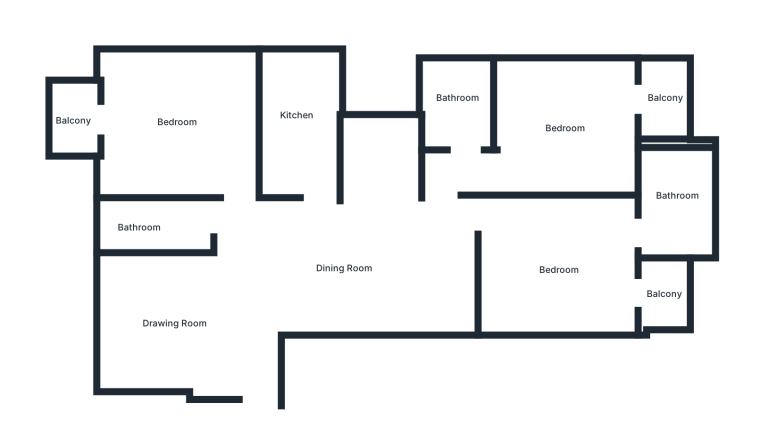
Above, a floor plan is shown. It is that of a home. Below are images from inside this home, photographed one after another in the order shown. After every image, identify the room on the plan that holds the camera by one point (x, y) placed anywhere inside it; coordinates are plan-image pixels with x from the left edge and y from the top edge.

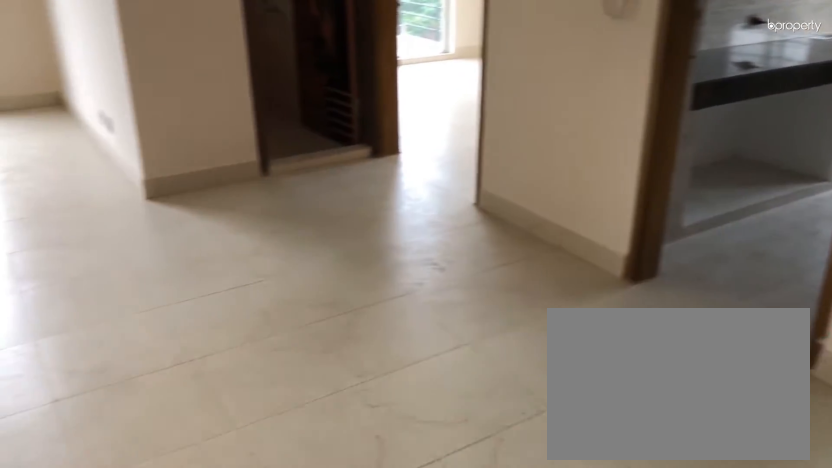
(363, 271)
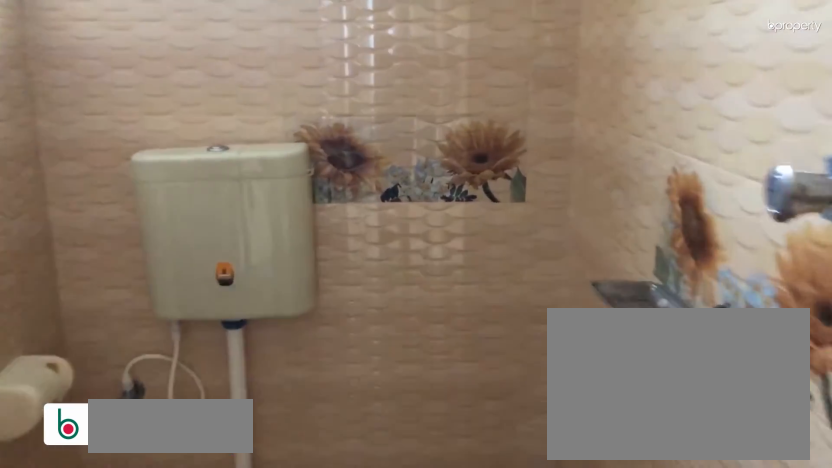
(147, 224)
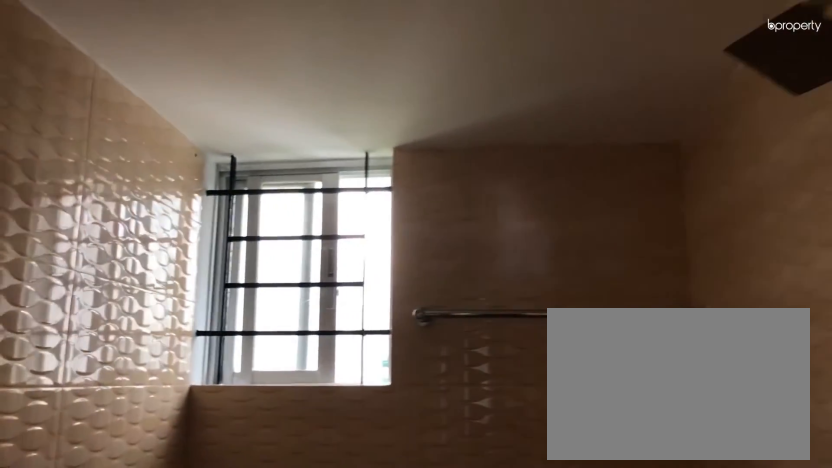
(147, 224)
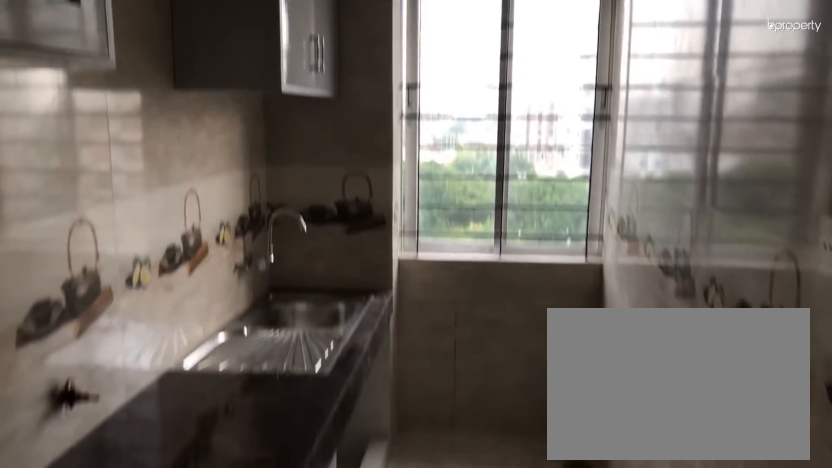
(297, 123)
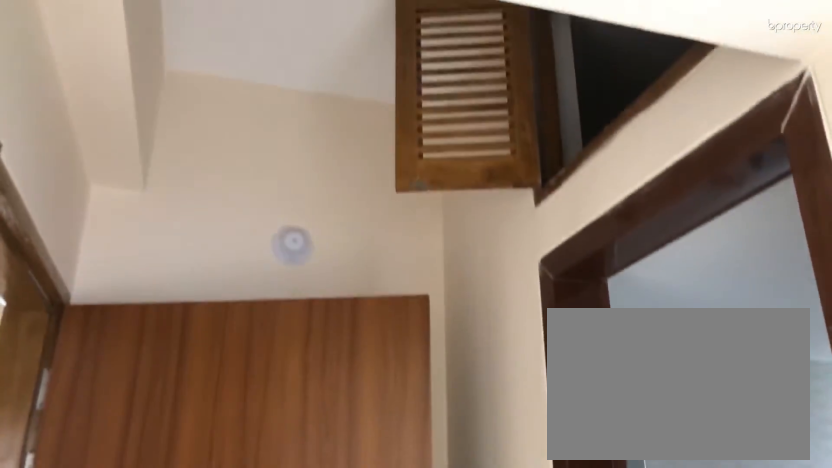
(564, 126)
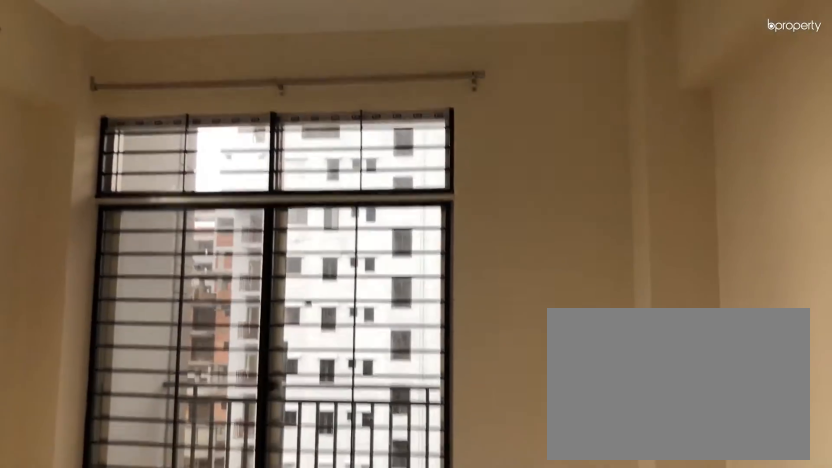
(564, 126)
